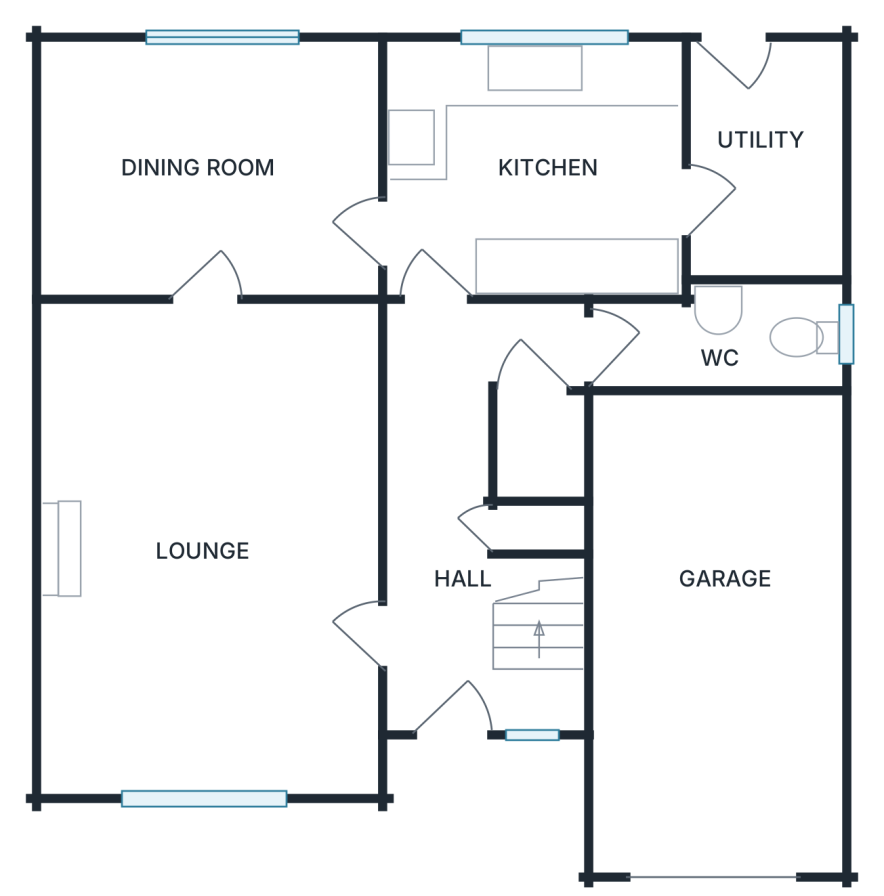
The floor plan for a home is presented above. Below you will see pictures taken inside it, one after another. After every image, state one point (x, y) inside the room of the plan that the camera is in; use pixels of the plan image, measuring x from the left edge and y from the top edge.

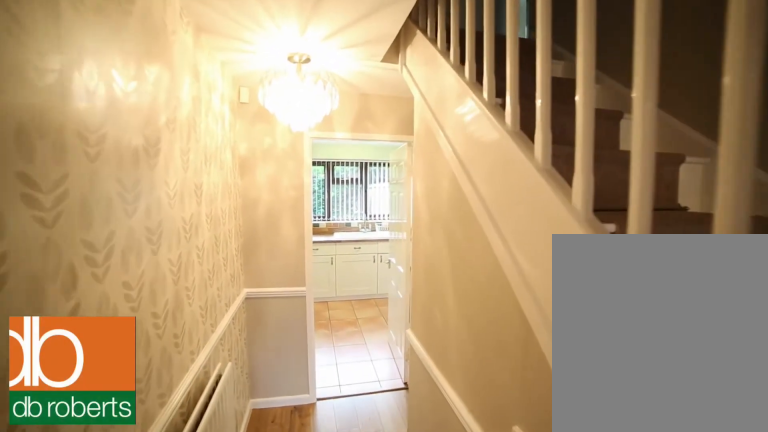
(459, 494)
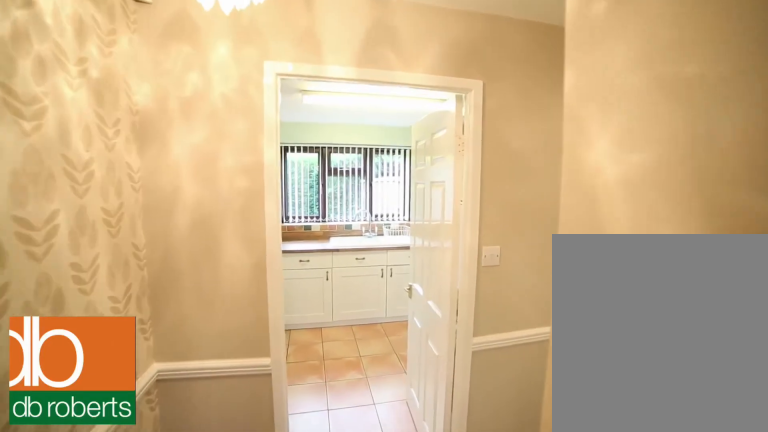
(459, 494)
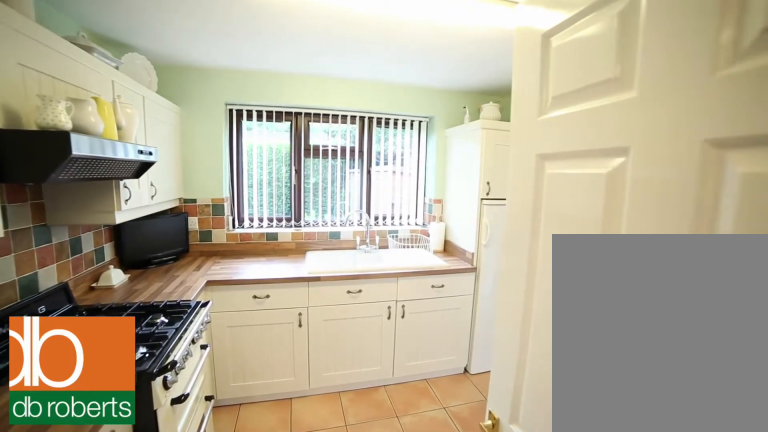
(537, 170)
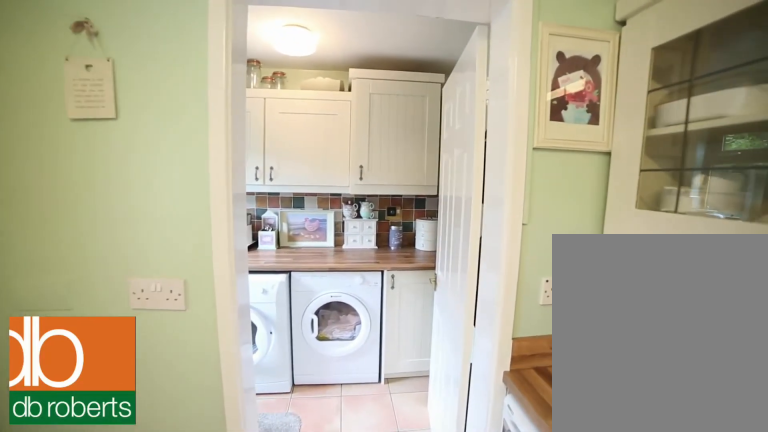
(537, 170)
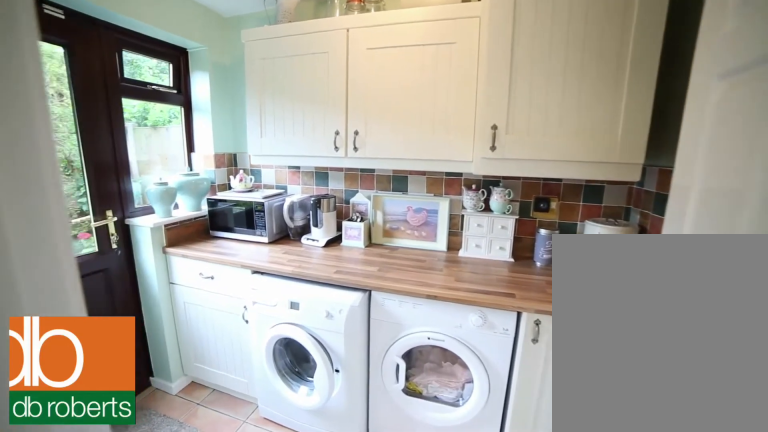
(769, 163)
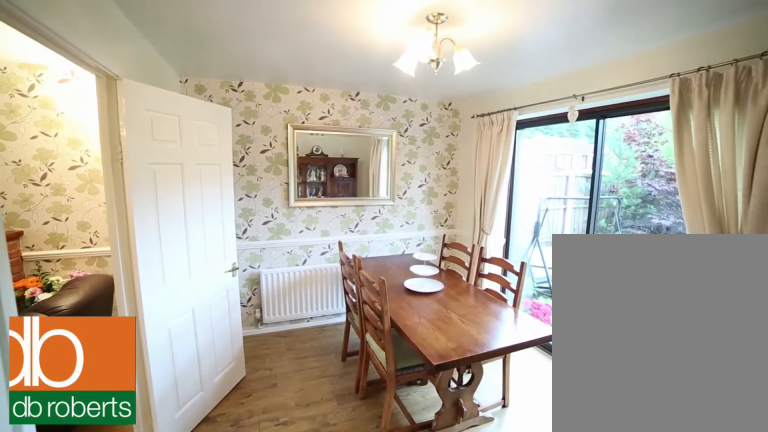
(212, 163)
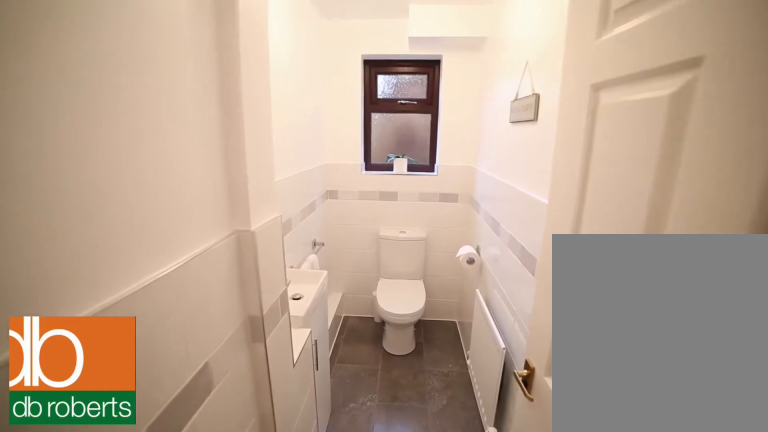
(733, 338)
